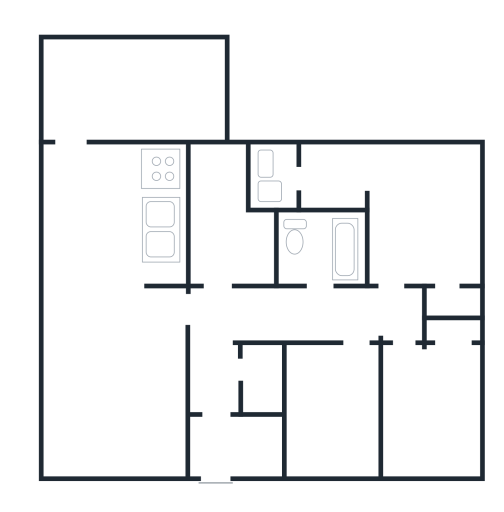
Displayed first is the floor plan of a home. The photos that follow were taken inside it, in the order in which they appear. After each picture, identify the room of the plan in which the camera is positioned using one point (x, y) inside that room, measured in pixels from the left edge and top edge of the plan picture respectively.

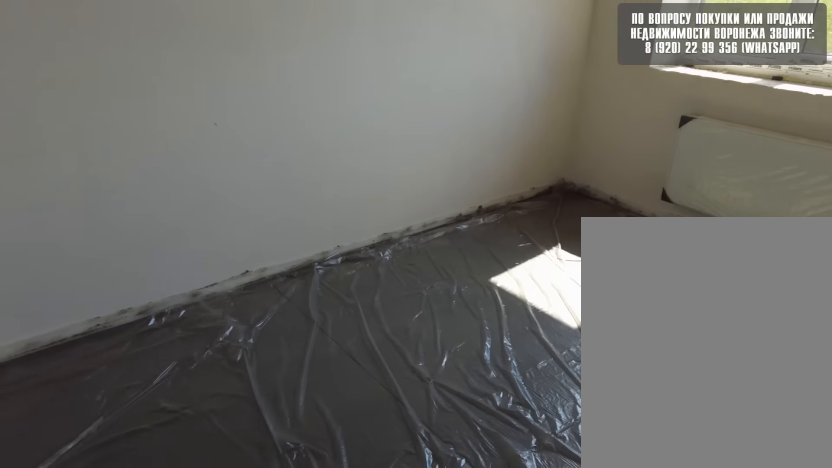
(417, 385)
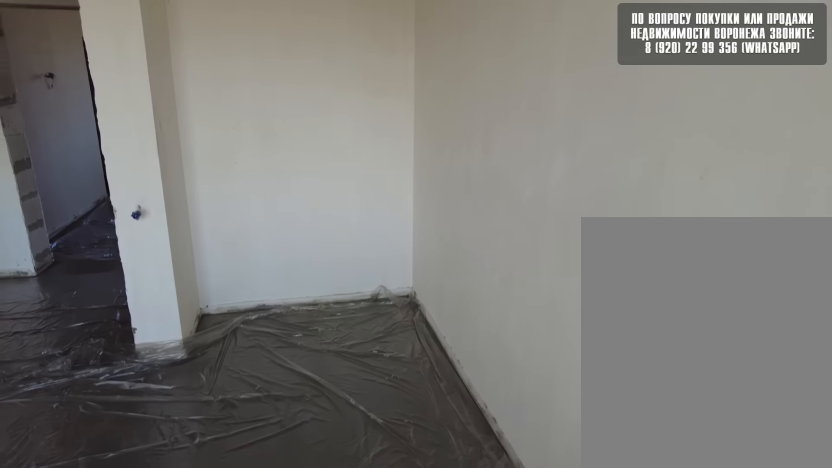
(418, 404)
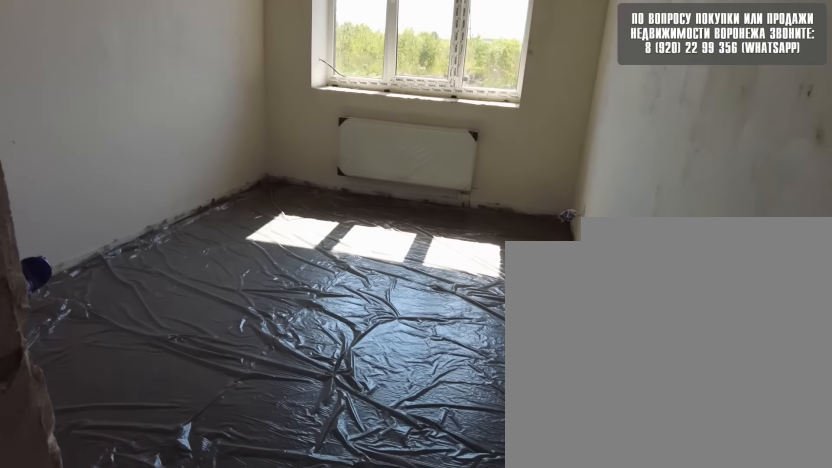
(418, 406)
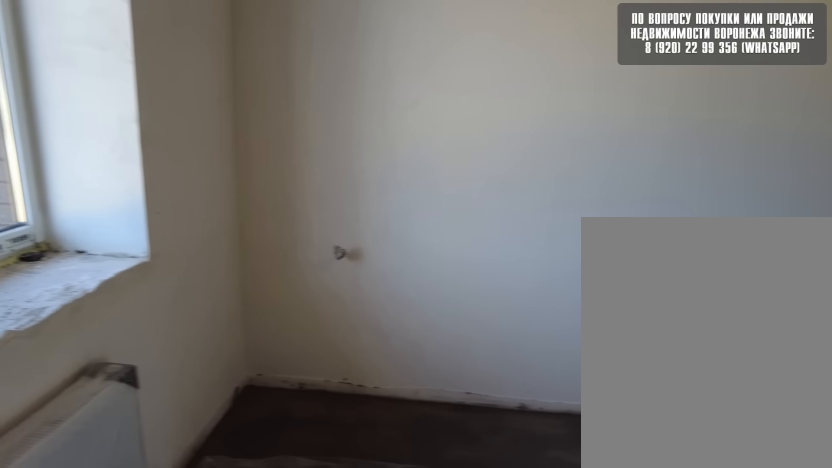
(415, 278)
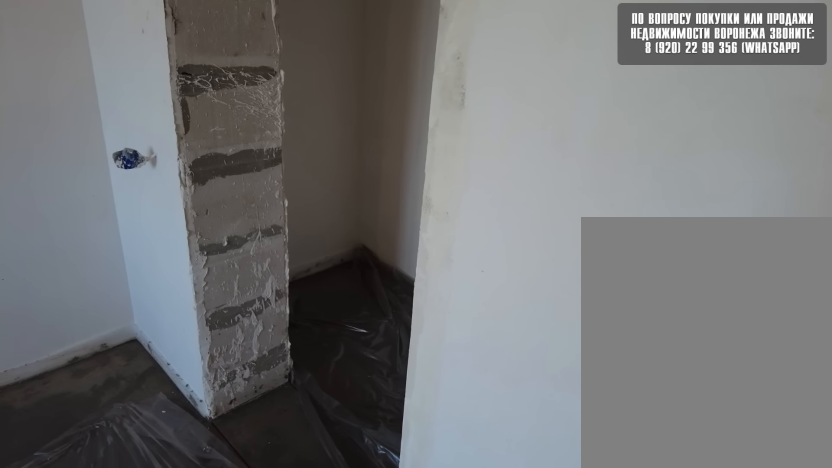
(415, 277)
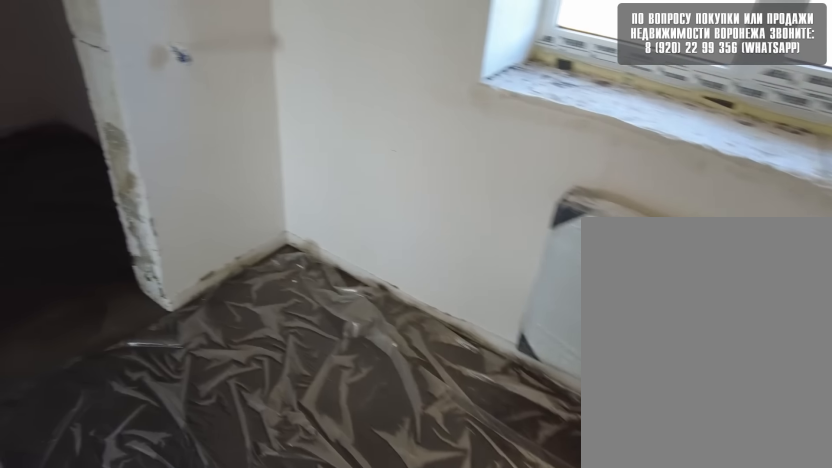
(411, 268)
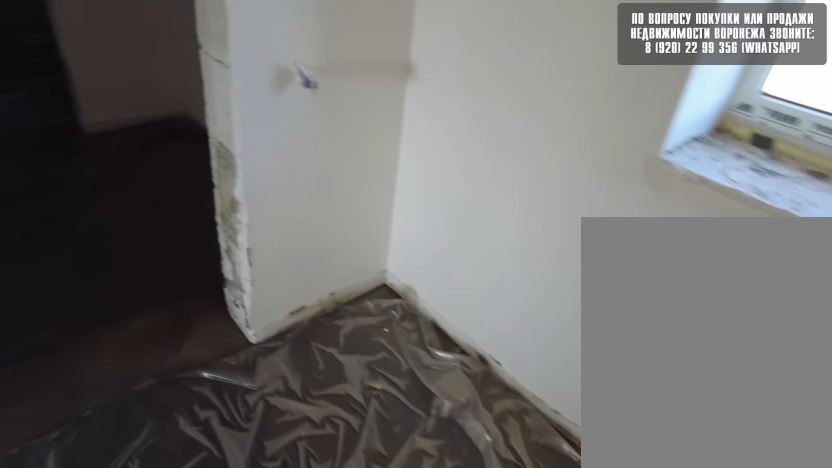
(405, 247)
